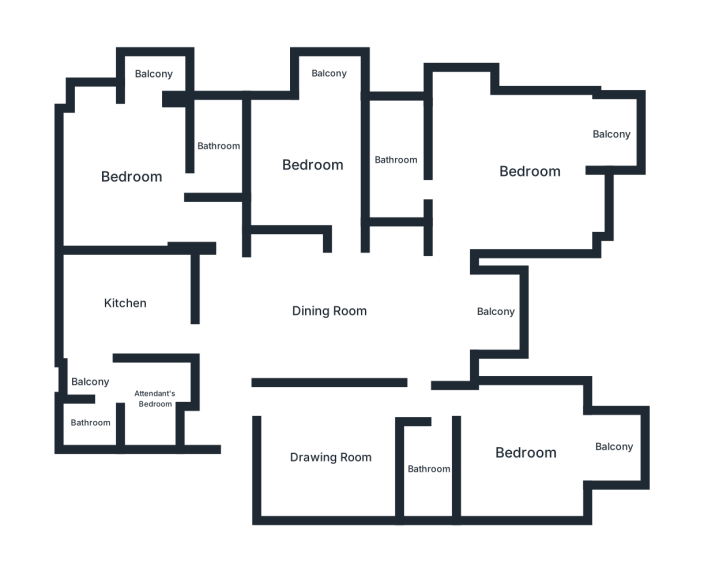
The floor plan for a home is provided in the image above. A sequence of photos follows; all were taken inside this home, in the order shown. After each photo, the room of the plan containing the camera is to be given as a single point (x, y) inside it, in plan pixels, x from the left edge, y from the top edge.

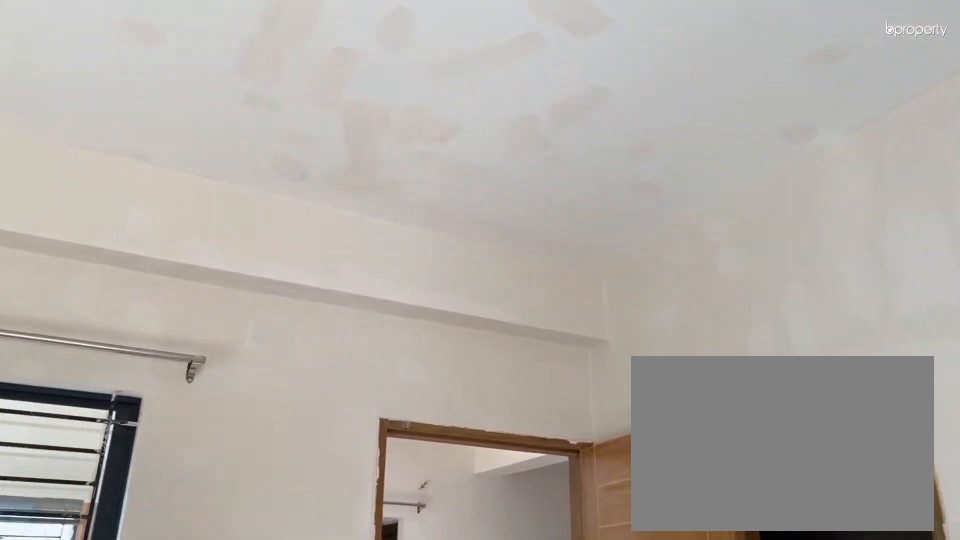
(528, 169)
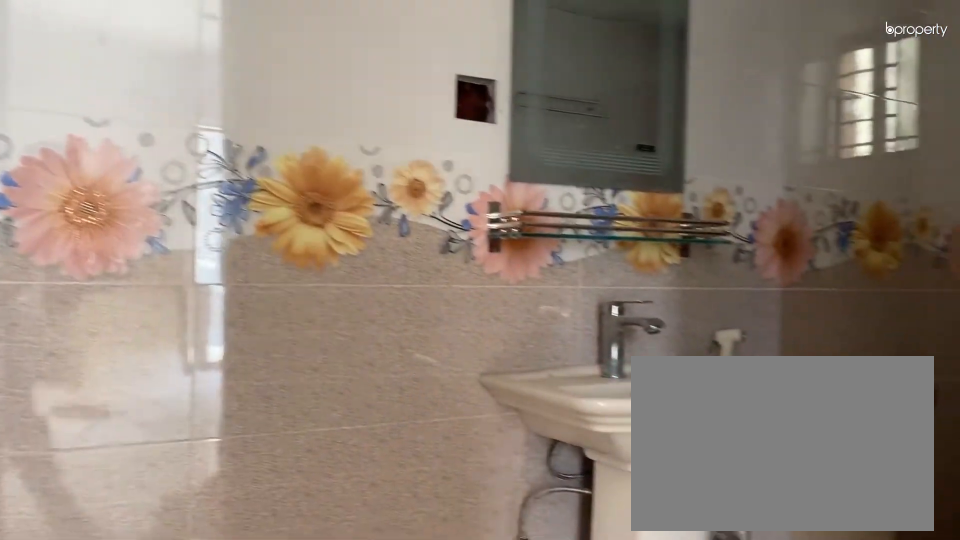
(397, 159)
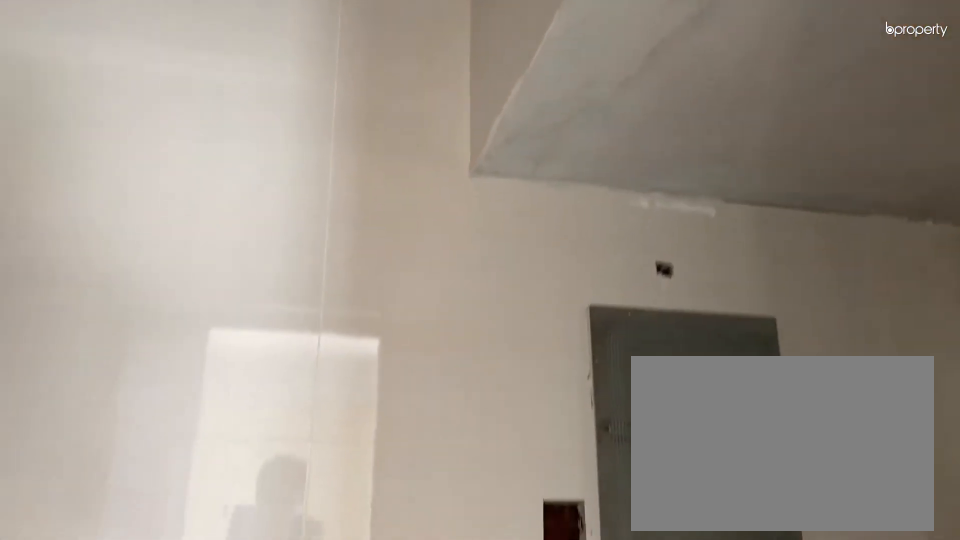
(397, 159)
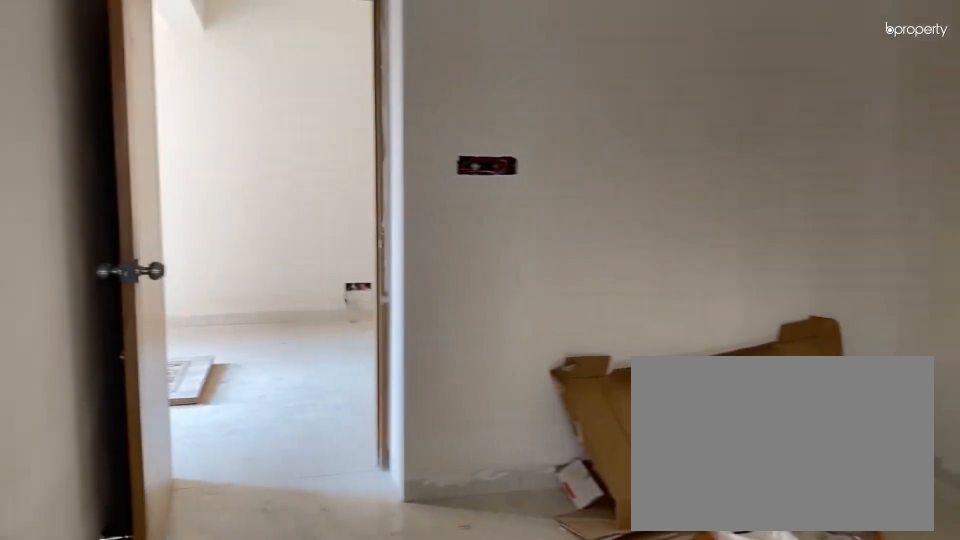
(312, 164)
